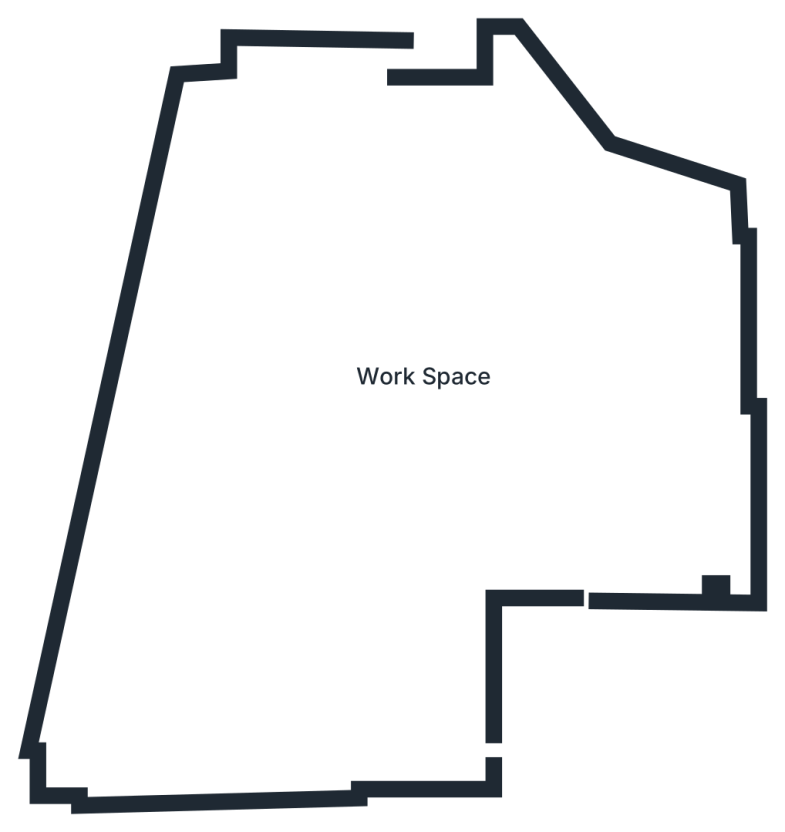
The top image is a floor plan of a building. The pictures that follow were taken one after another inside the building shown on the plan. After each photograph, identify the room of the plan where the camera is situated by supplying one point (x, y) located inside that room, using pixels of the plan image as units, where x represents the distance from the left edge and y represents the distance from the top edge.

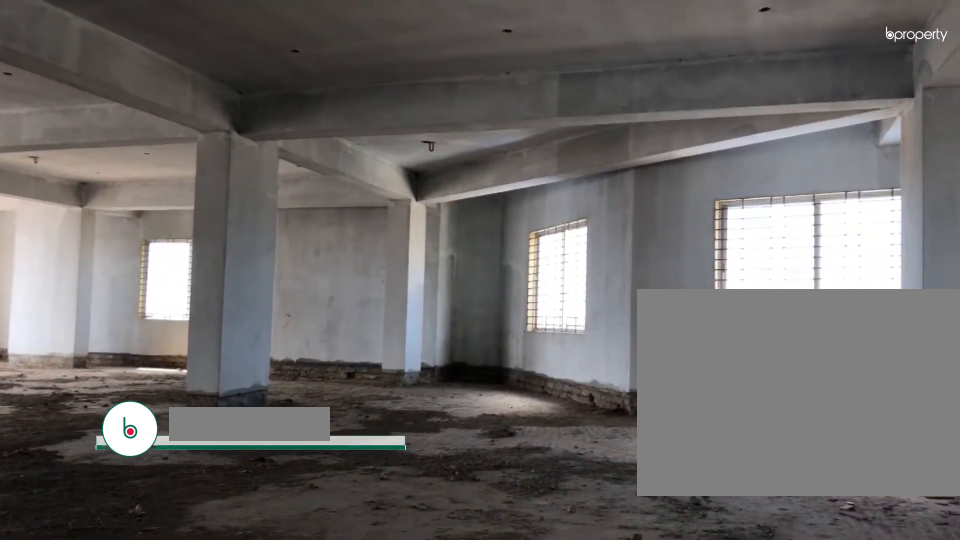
(558, 458)
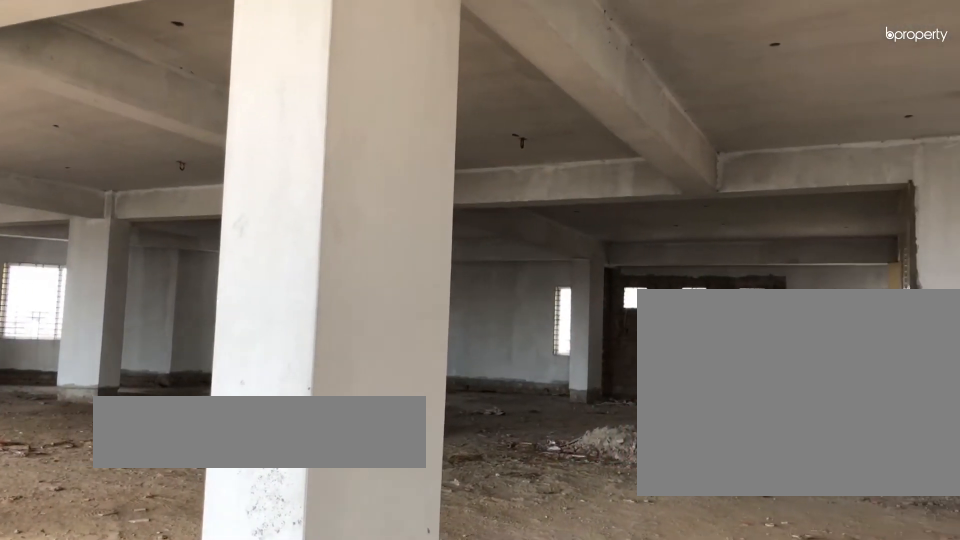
(406, 402)
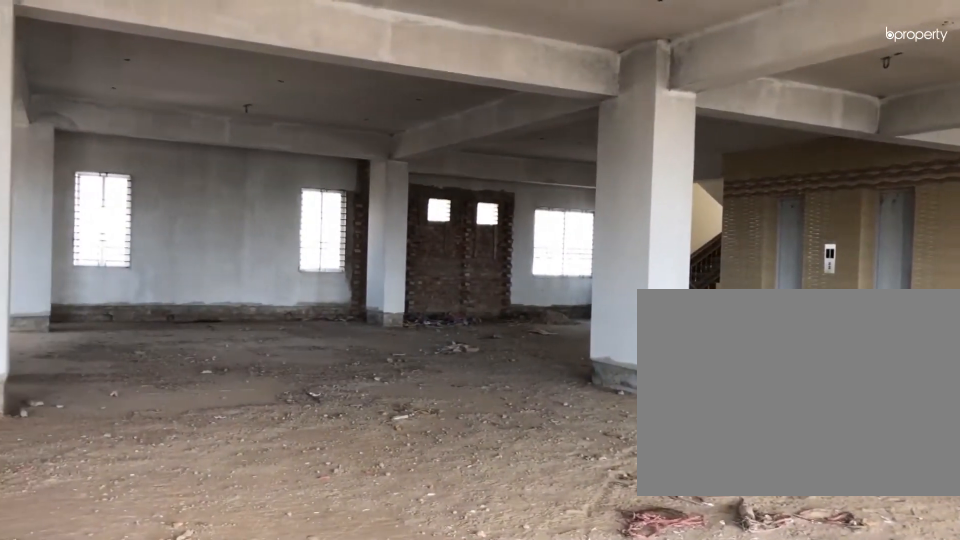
(406, 402)
